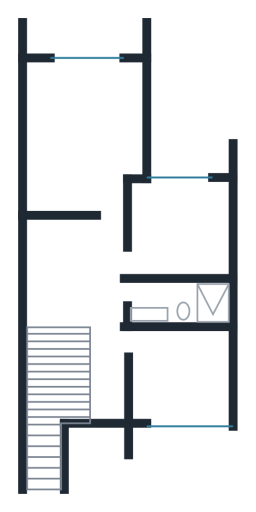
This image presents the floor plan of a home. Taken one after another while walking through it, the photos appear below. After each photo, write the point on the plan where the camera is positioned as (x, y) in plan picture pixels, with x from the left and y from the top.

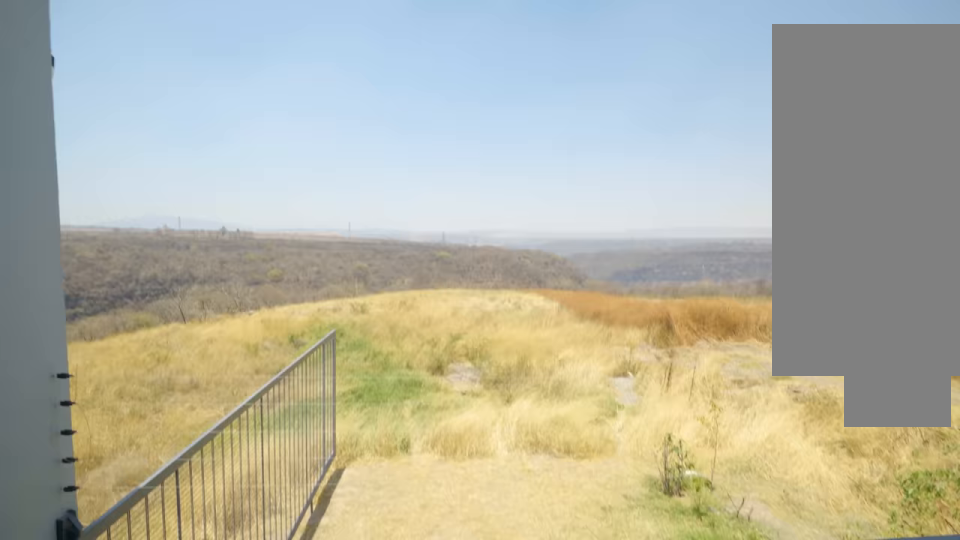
(82, 44)
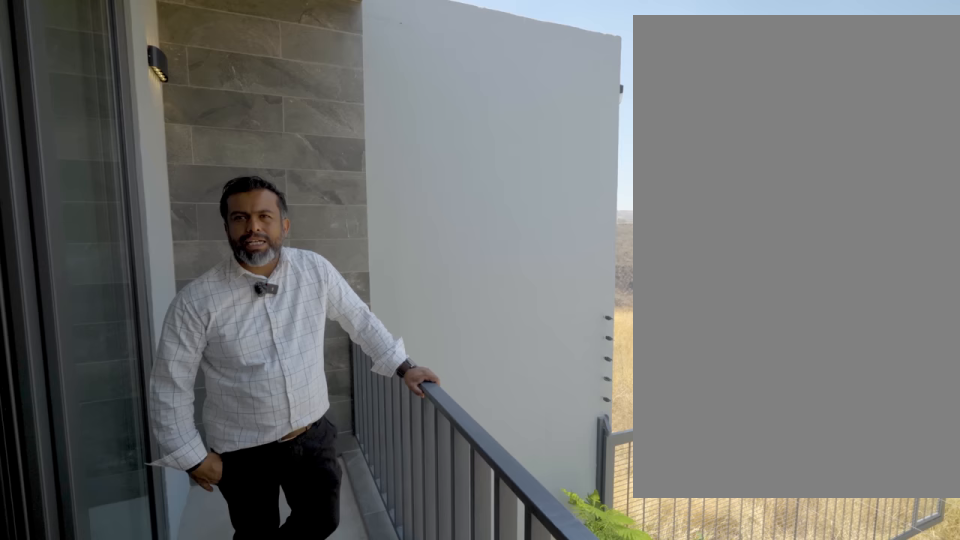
(96, 43)
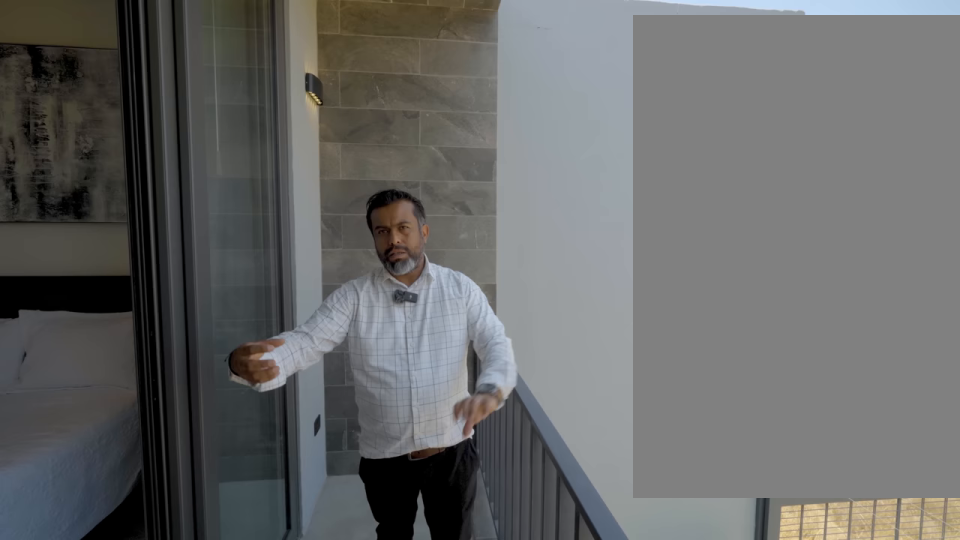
(96, 43)
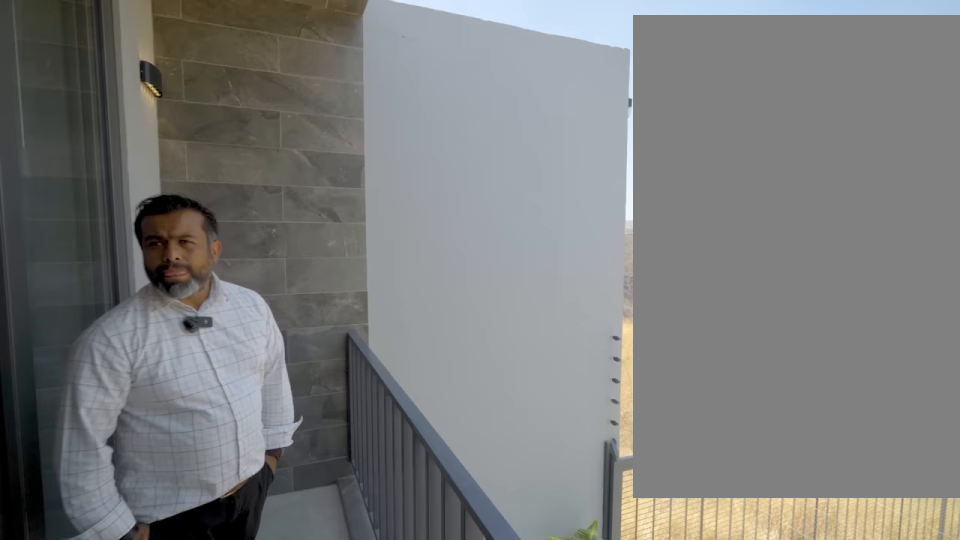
(96, 43)
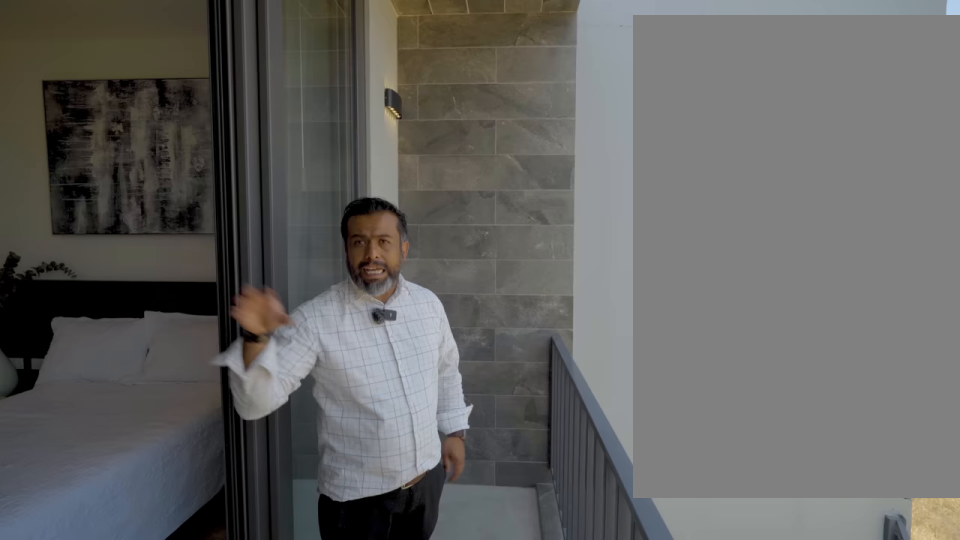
(97, 43)
